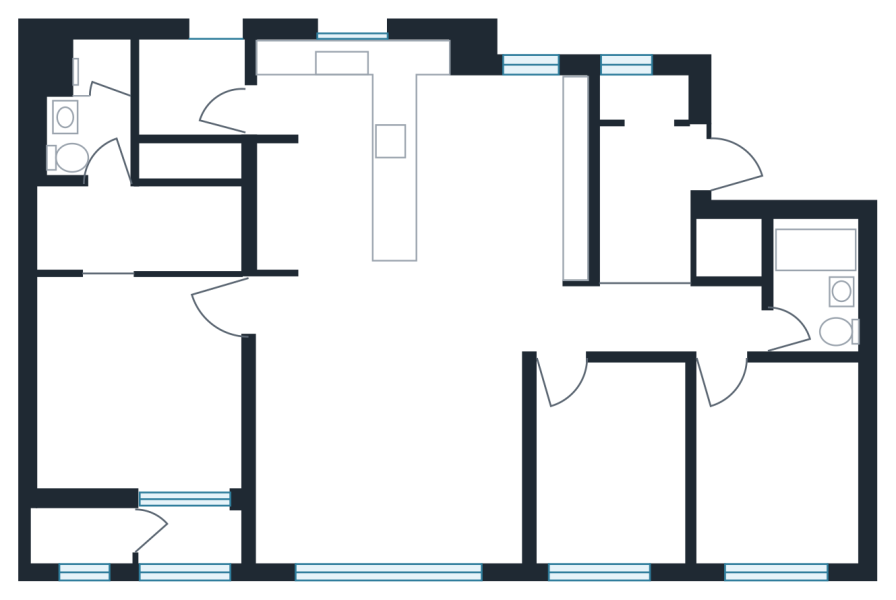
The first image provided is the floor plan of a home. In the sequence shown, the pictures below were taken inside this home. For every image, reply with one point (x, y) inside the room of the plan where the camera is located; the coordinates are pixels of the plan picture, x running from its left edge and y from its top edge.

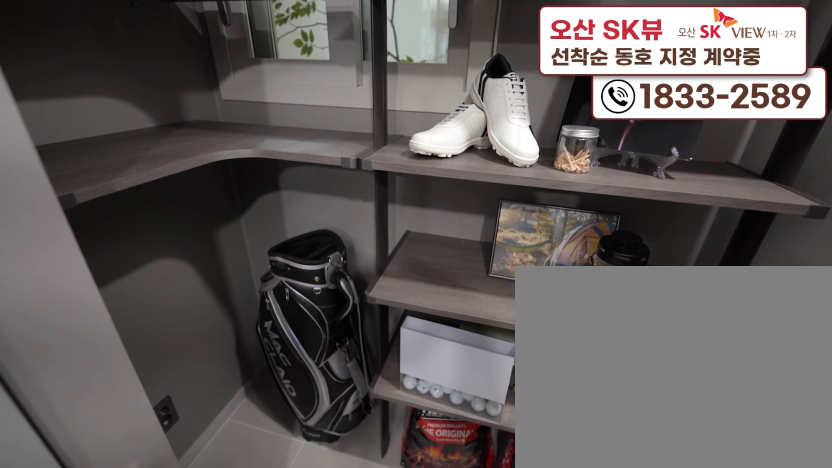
(652, 179)
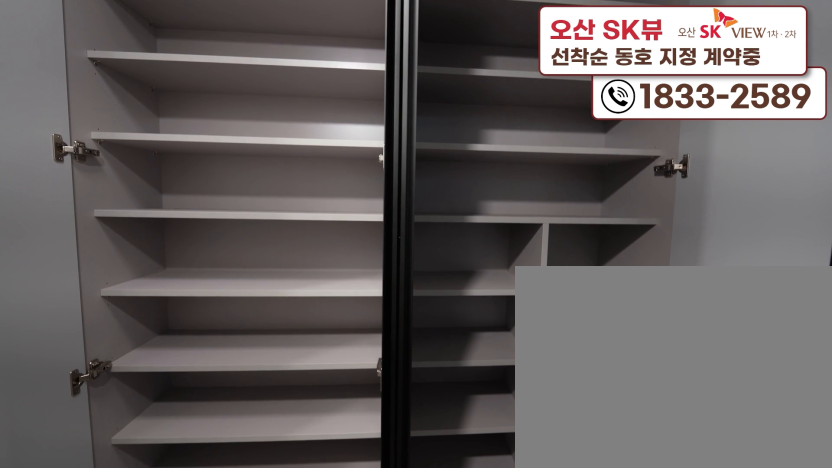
(652, 179)
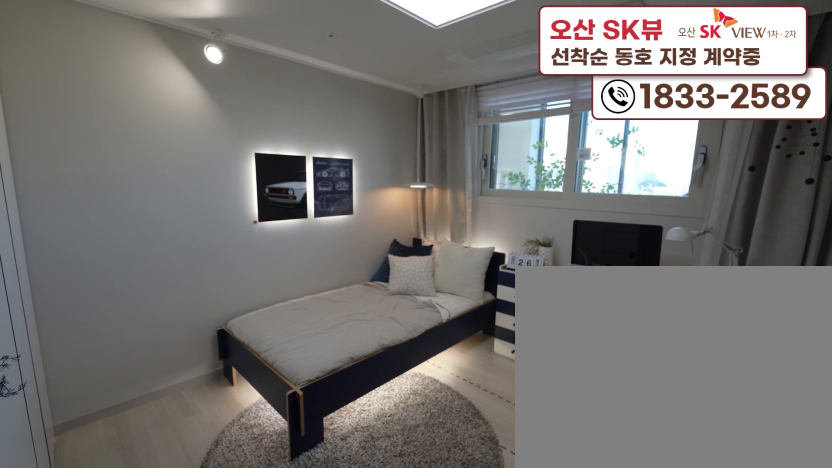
(769, 508)
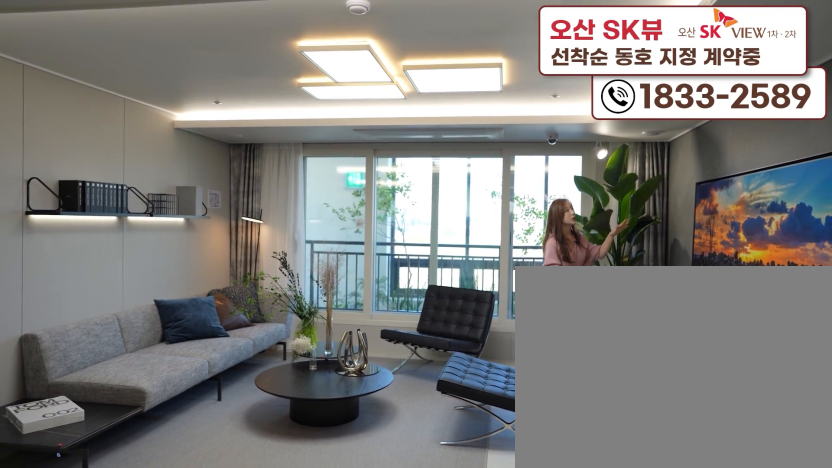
(393, 494)
